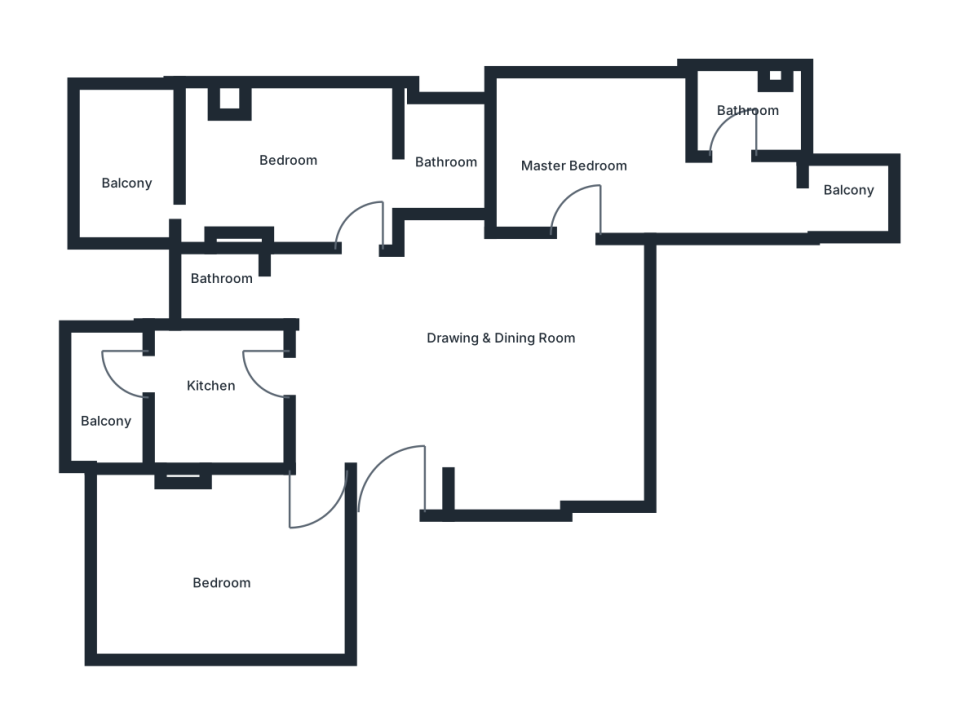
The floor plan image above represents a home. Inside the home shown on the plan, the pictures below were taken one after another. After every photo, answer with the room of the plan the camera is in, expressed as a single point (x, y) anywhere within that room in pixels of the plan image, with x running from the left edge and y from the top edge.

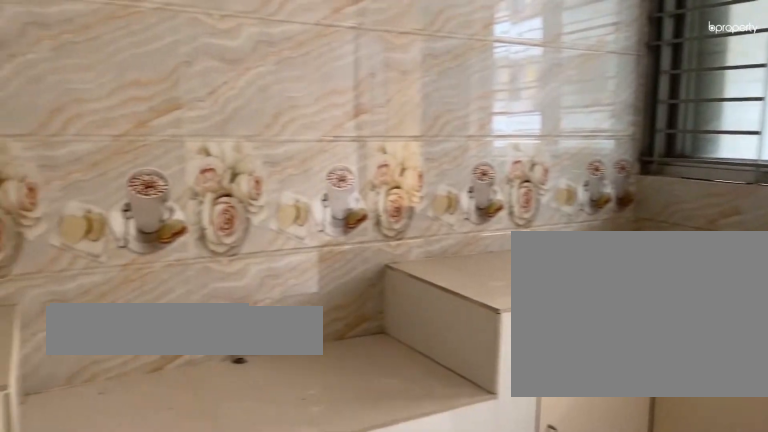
(217, 404)
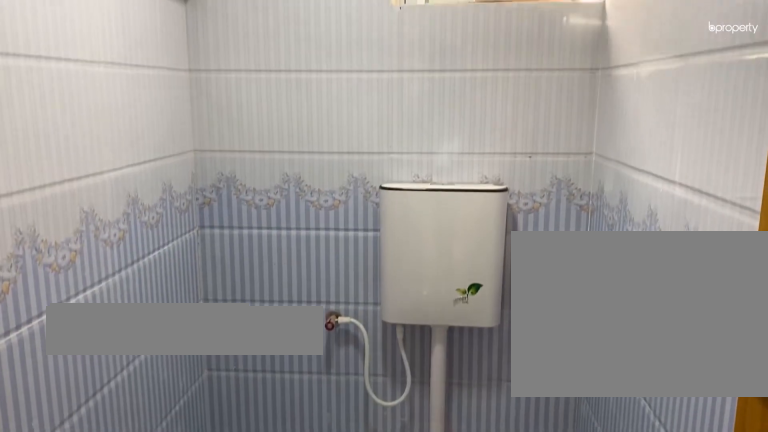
(230, 275)
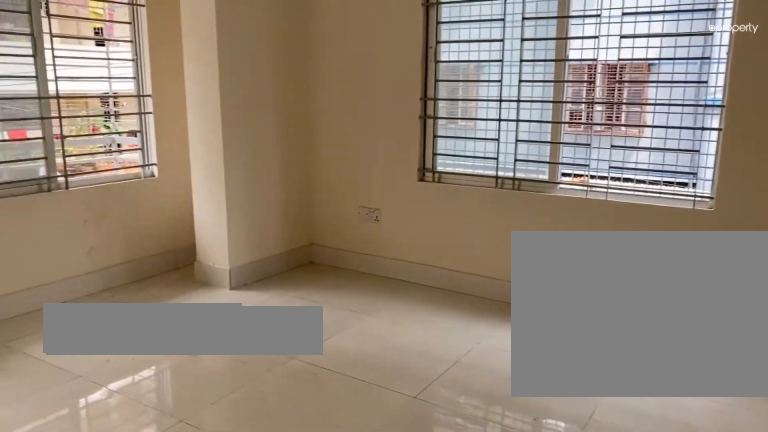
(295, 187)
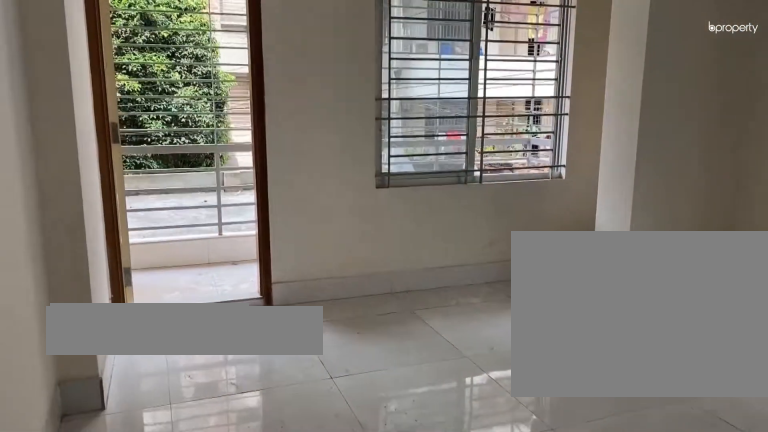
(295, 187)
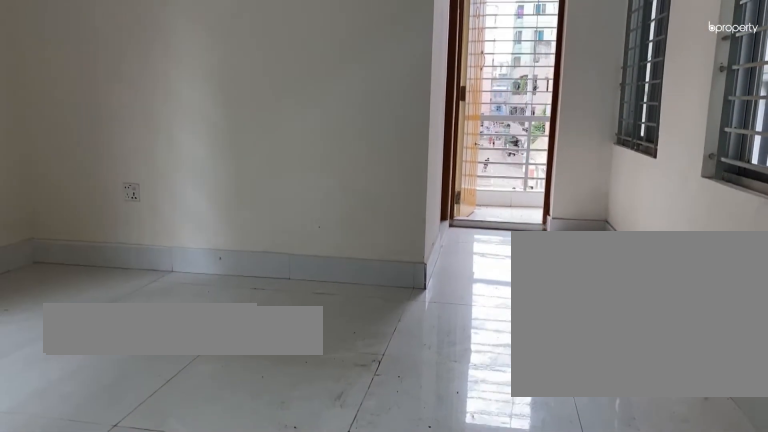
(585, 169)
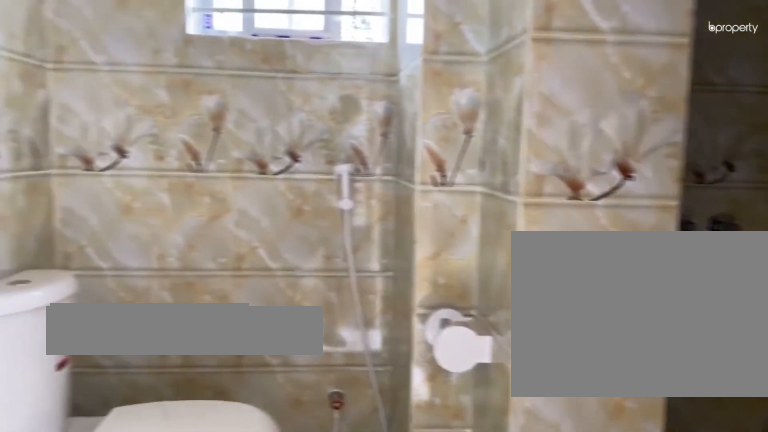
(752, 118)
